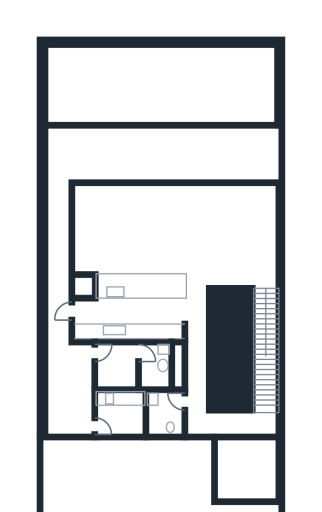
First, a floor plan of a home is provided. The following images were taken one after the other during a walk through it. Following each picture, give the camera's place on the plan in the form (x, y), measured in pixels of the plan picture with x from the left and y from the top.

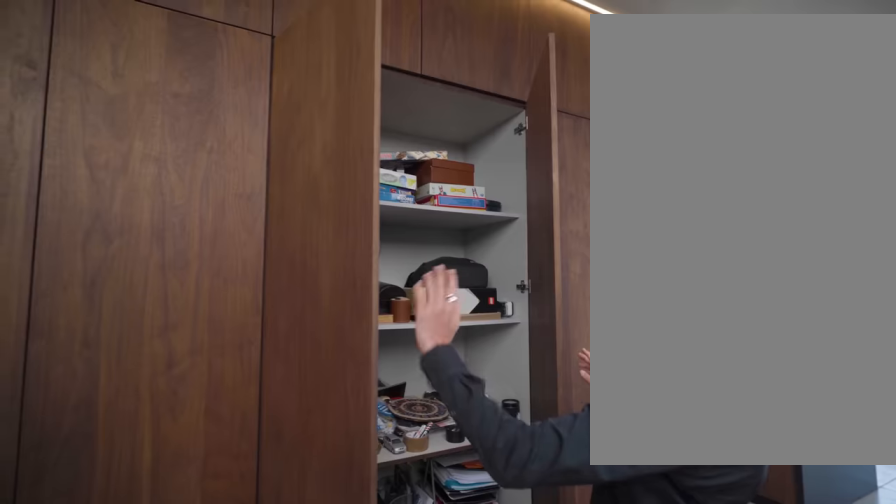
(197, 387)
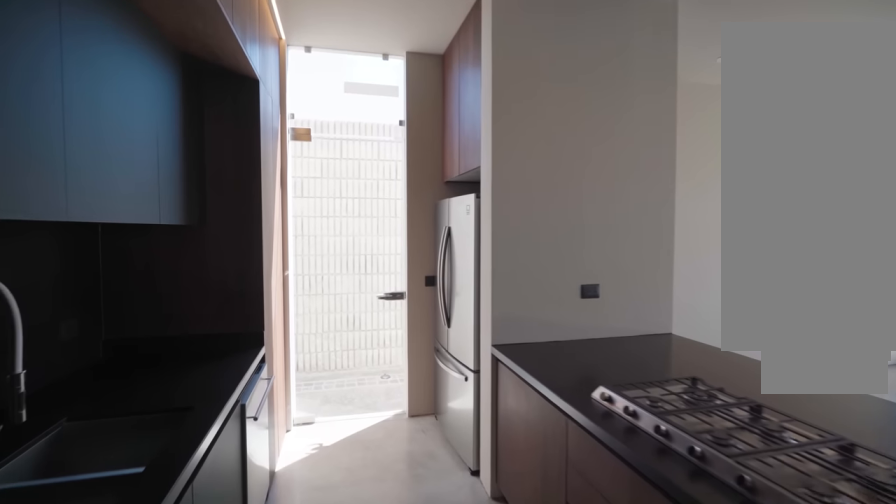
(193, 305)
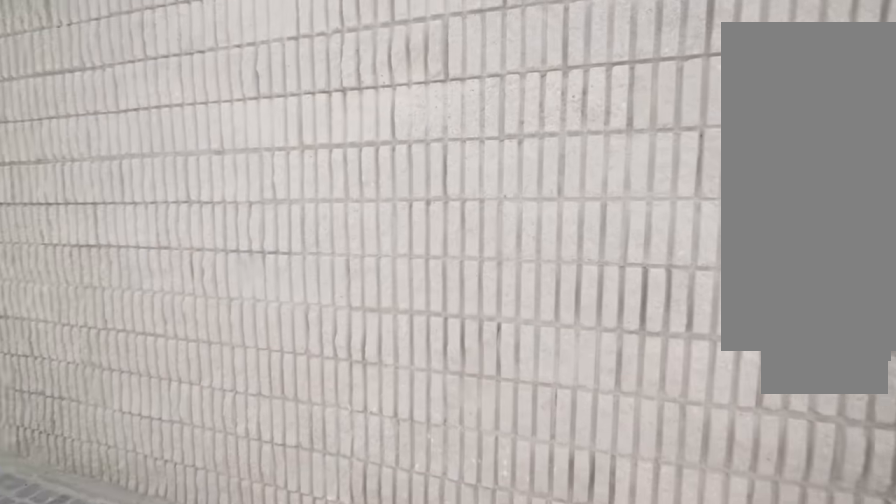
(78, 312)
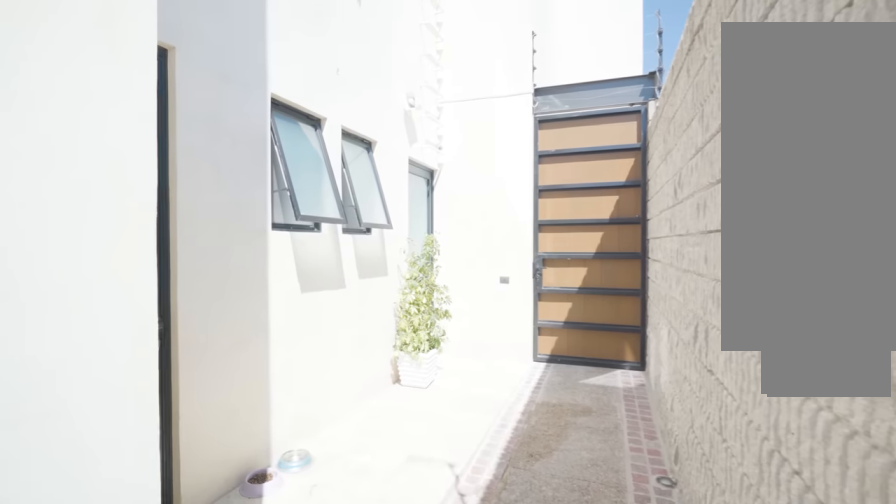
(59, 309)
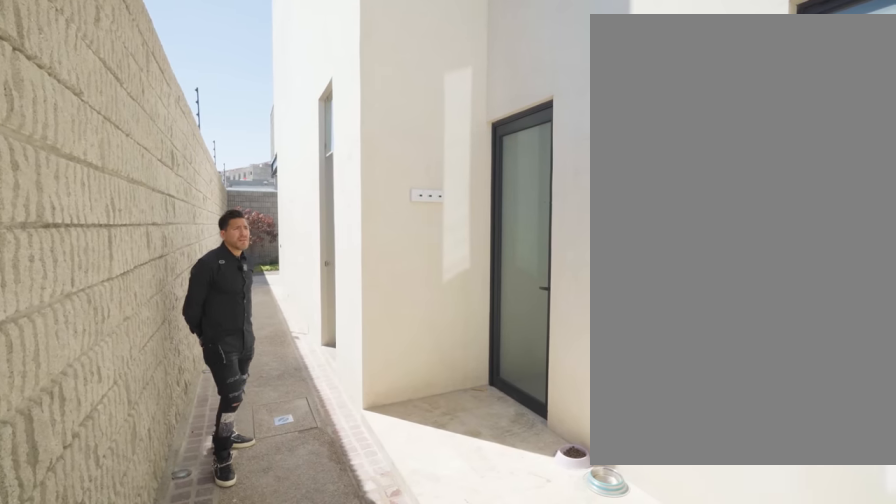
(65, 417)
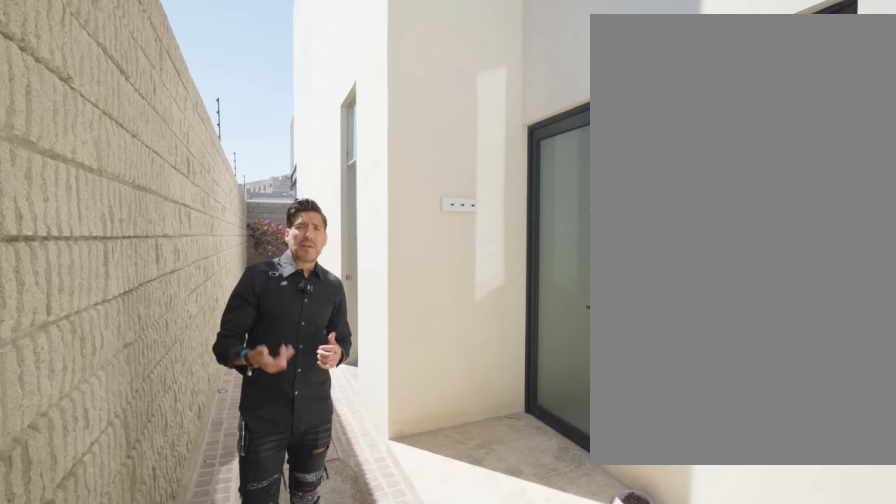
(62, 413)
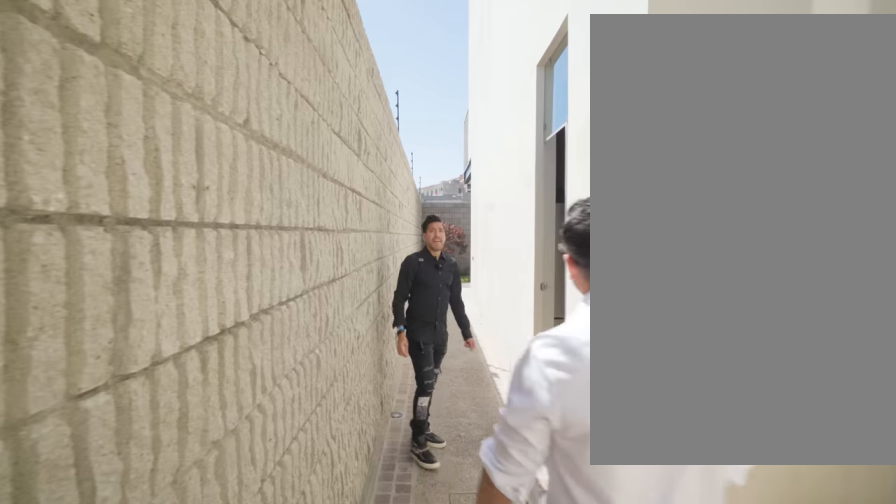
(55, 388)
